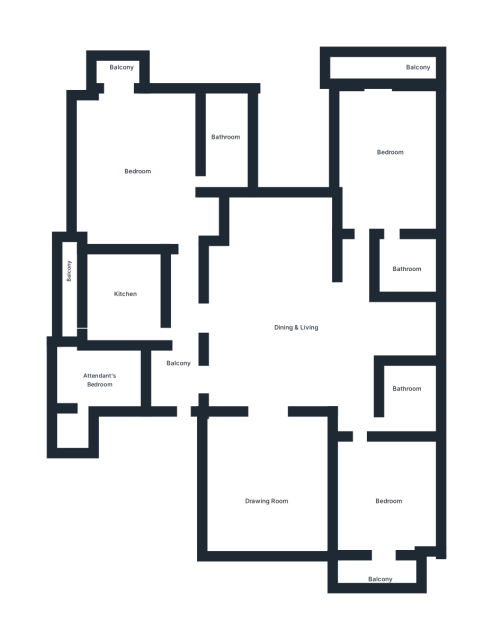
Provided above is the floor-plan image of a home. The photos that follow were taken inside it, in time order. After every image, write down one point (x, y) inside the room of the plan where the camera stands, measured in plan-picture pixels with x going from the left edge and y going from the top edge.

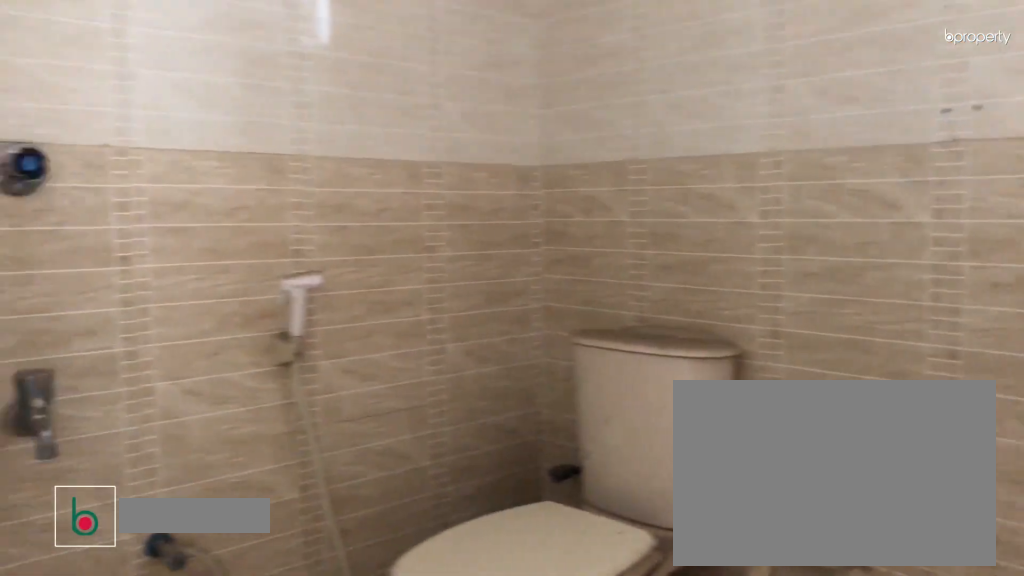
(408, 398)
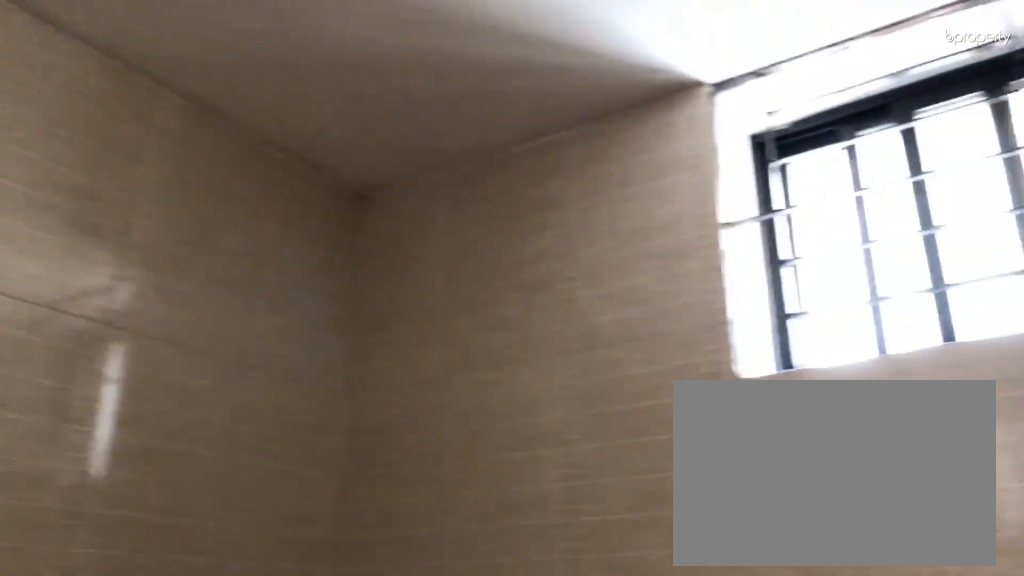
(408, 398)
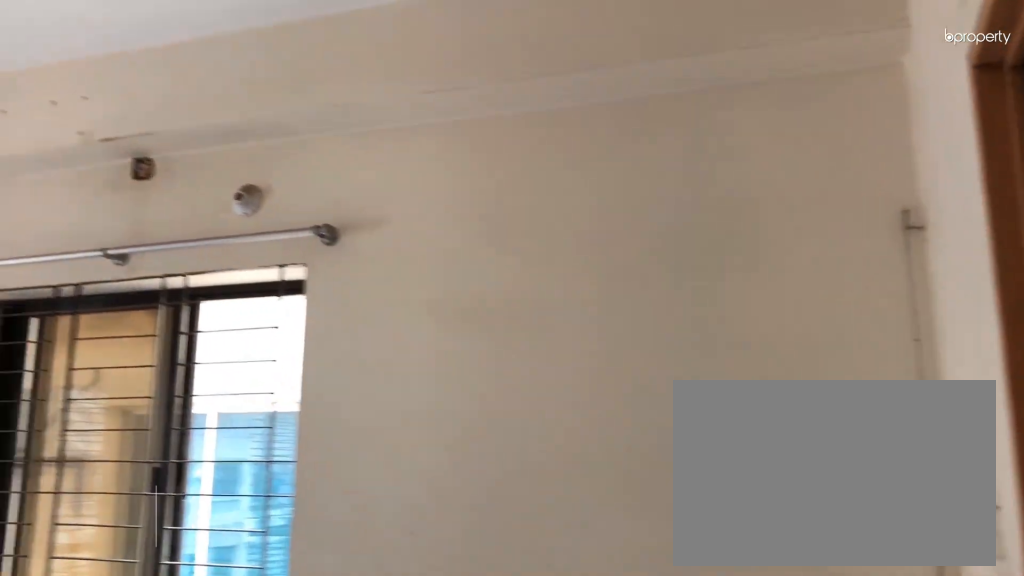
(388, 151)
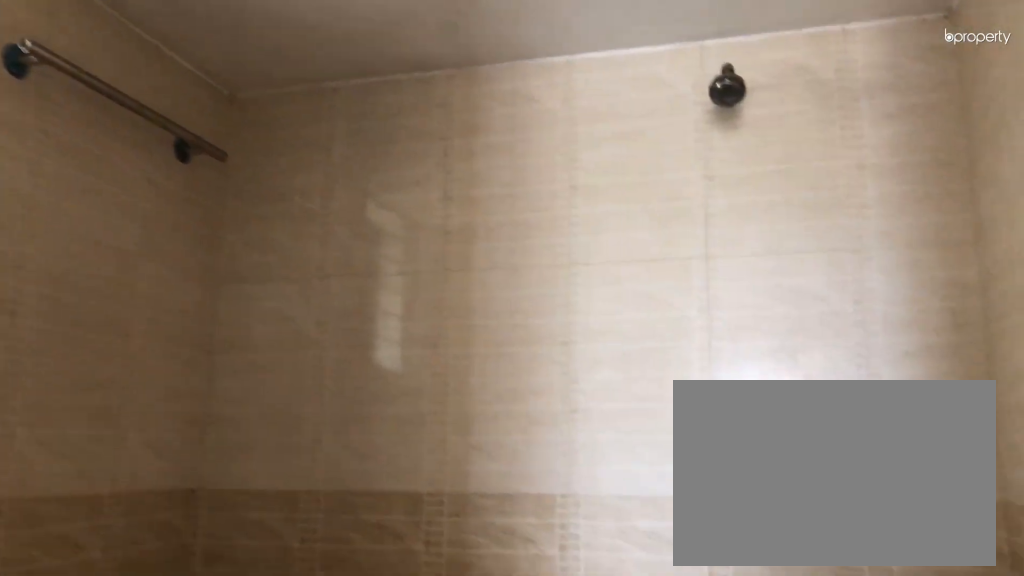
(407, 272)
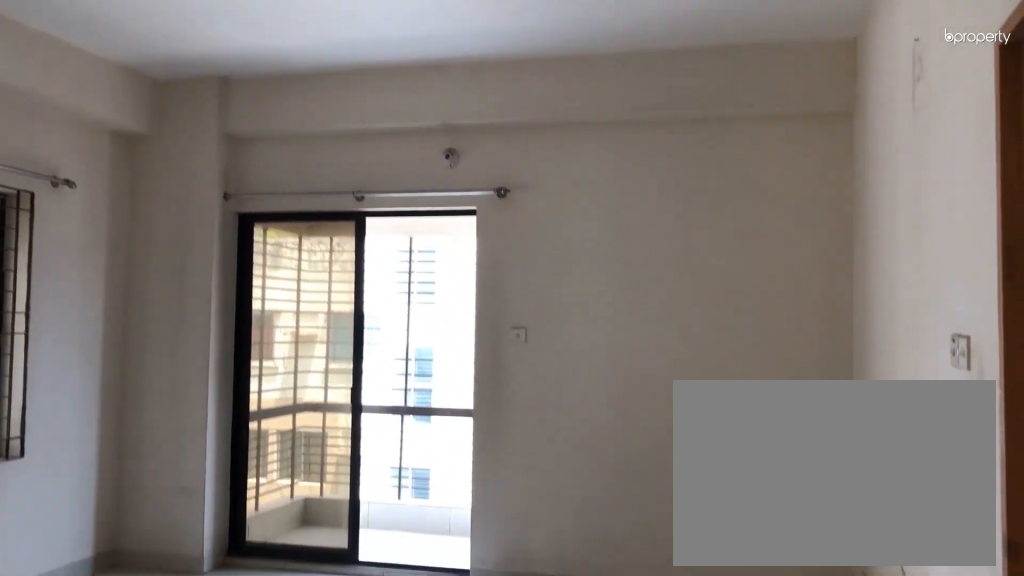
(138, 167)
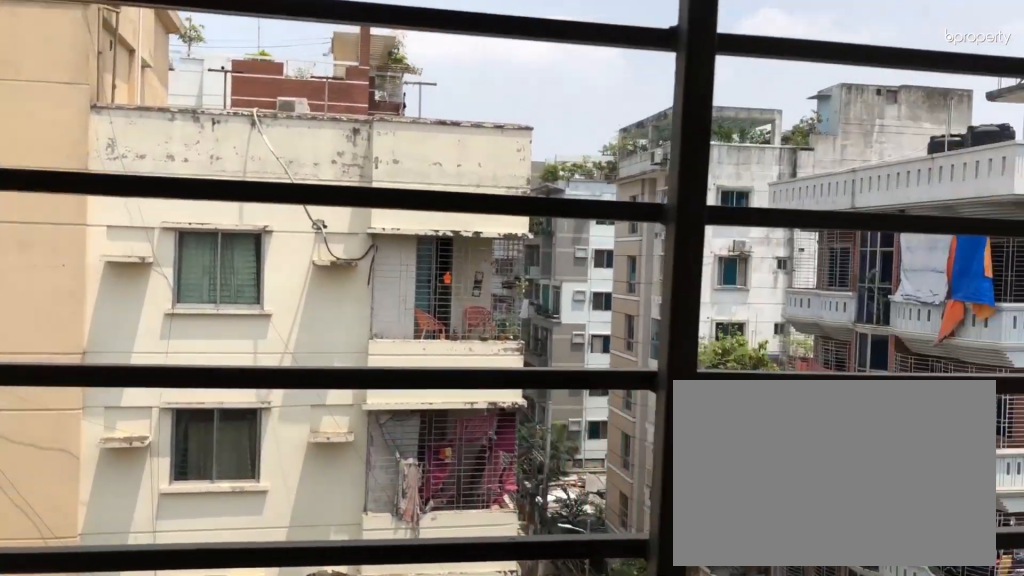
(117, 75)
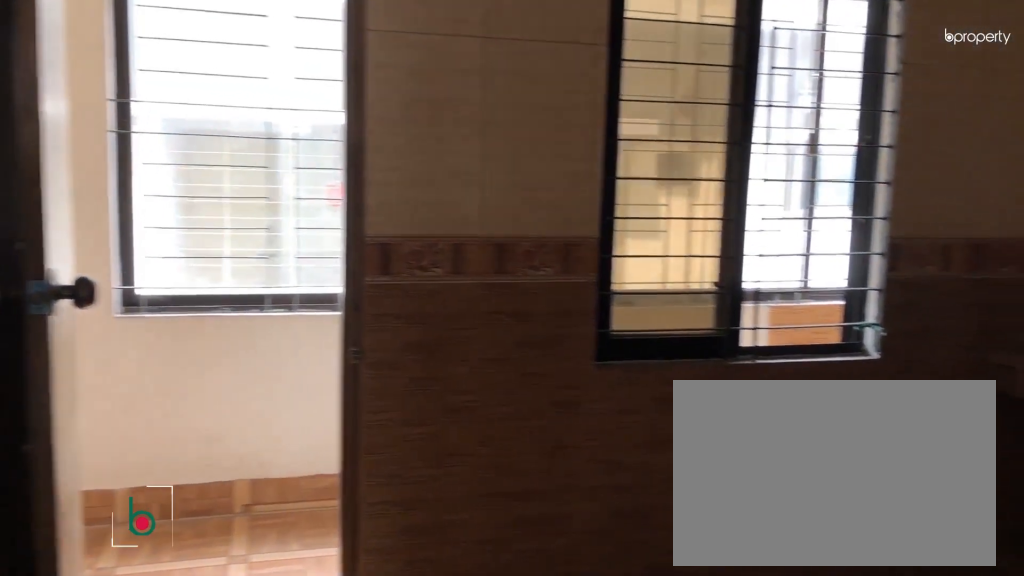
(125, 302)
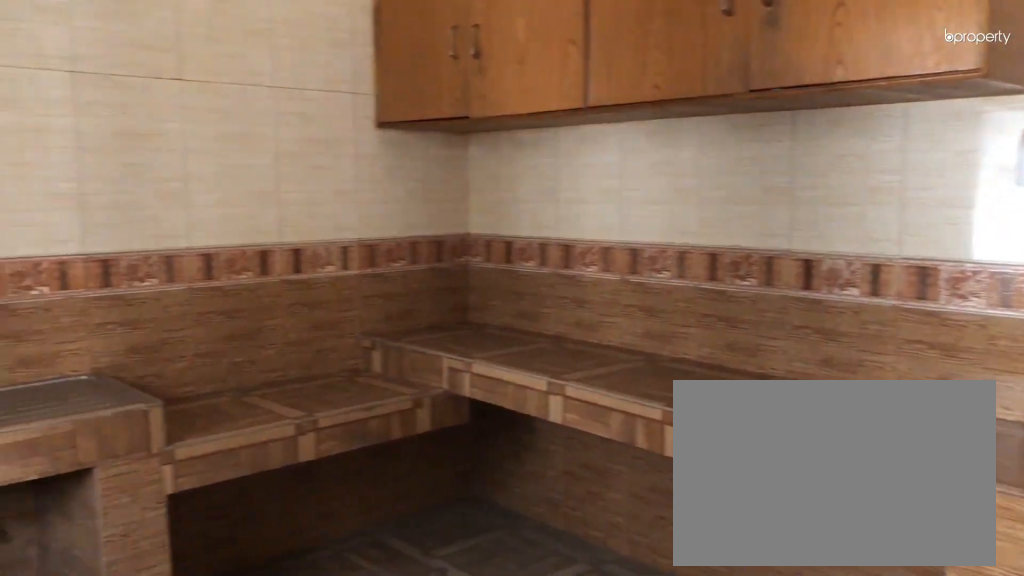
(125, 301)
